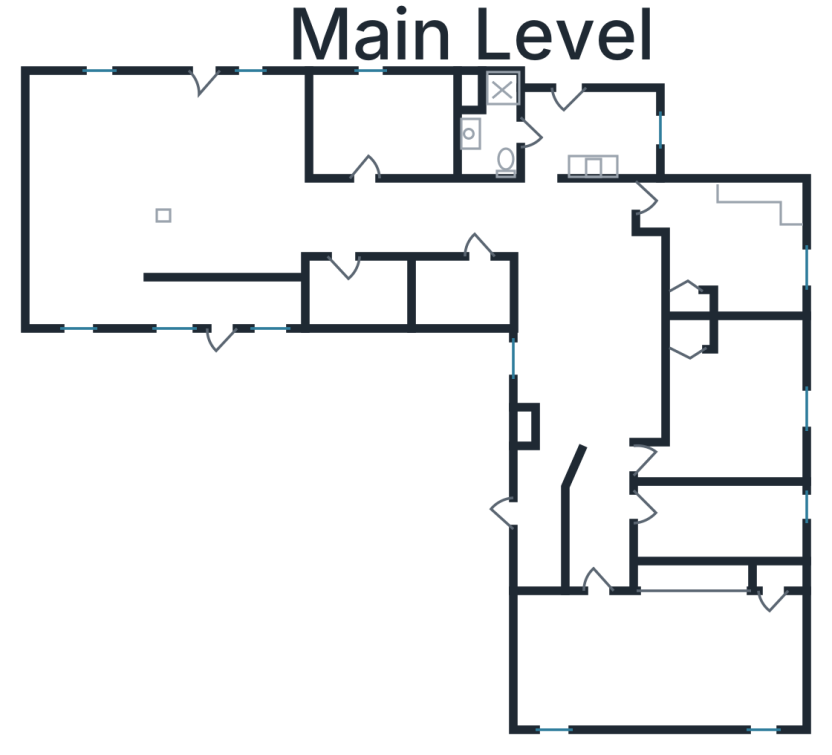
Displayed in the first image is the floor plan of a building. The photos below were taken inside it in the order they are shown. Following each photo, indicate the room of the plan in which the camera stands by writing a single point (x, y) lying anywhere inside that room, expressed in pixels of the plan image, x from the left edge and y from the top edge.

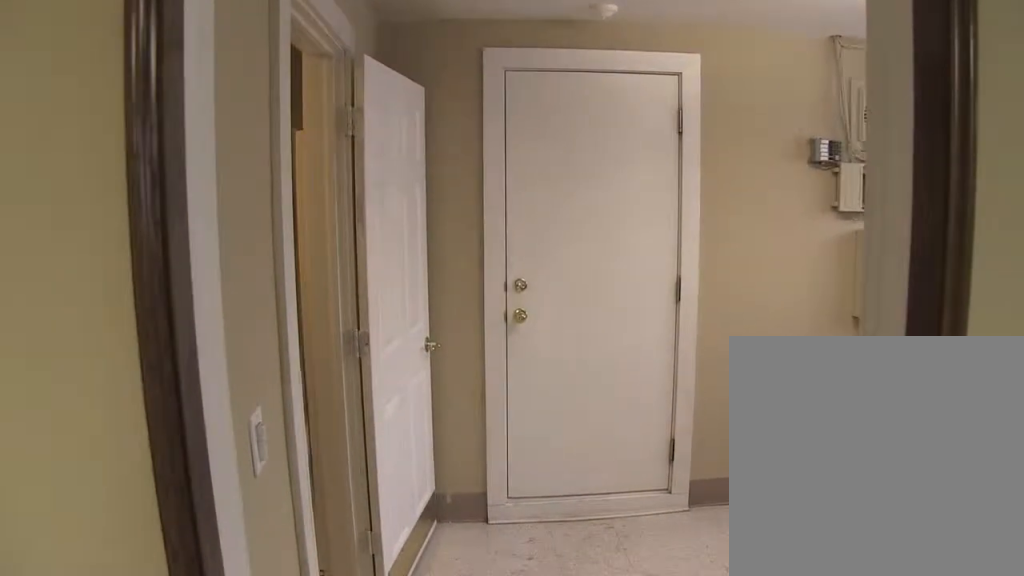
(590, 133)
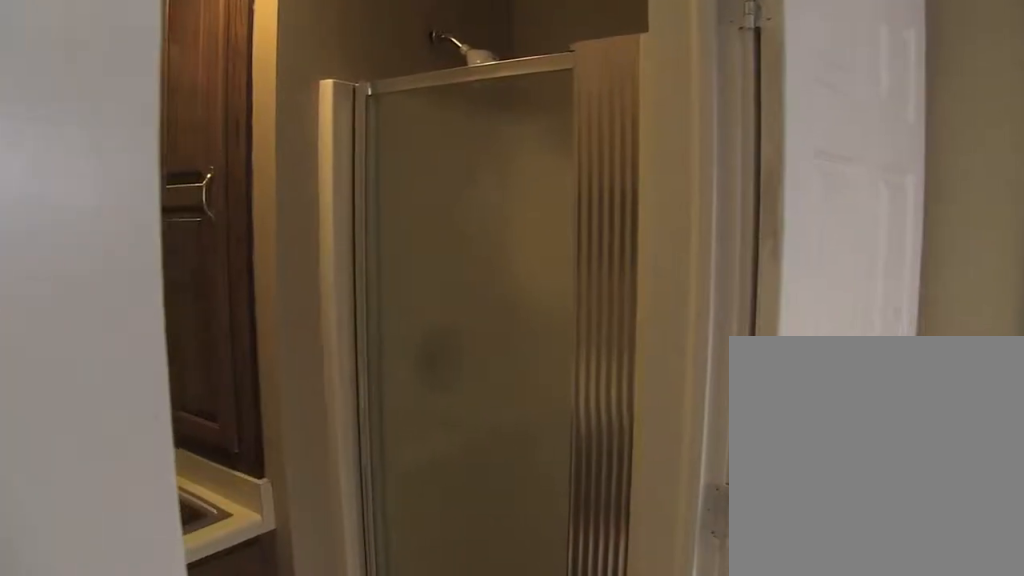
(489, 130)
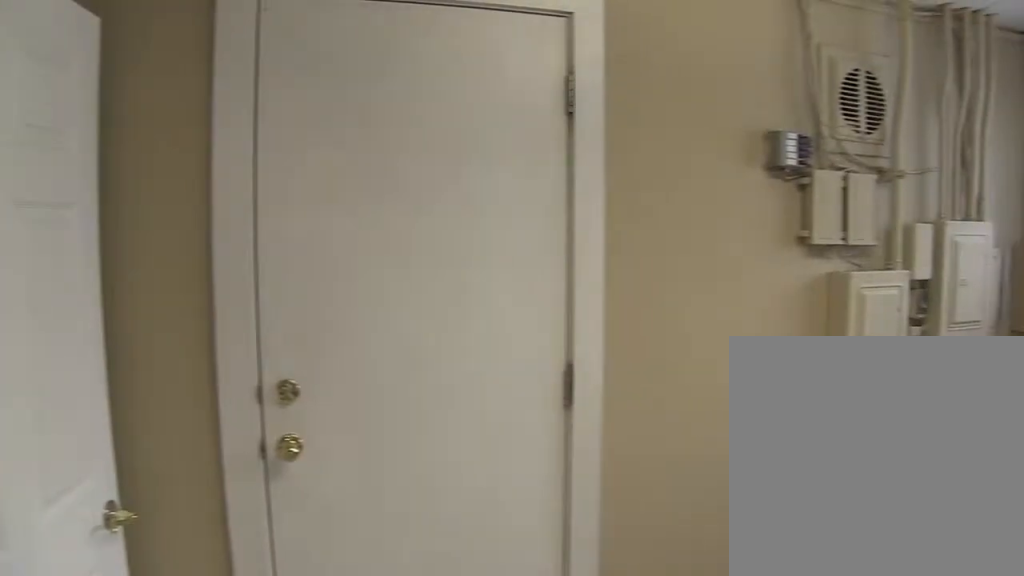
(589, 132)
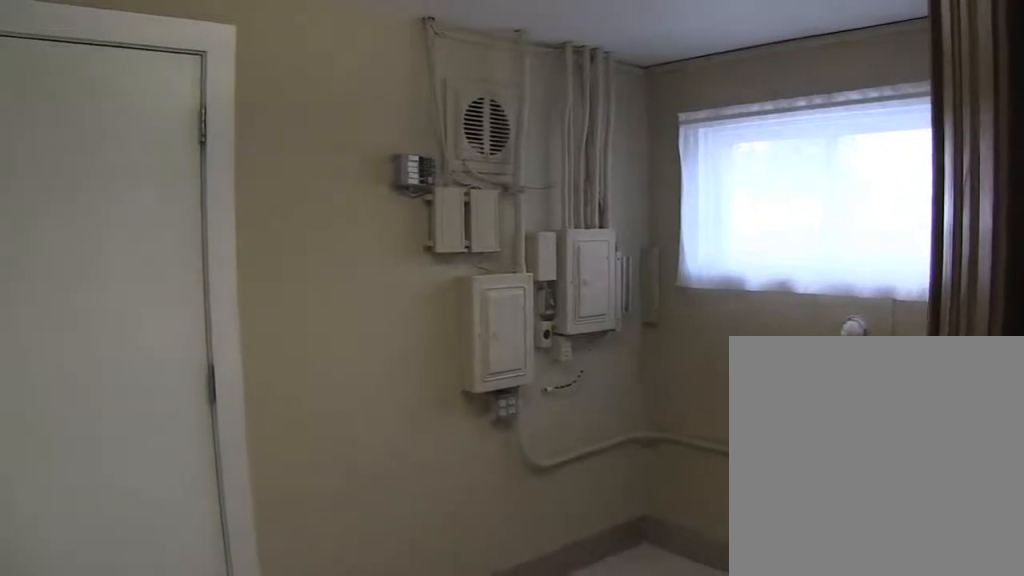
(589, 132)
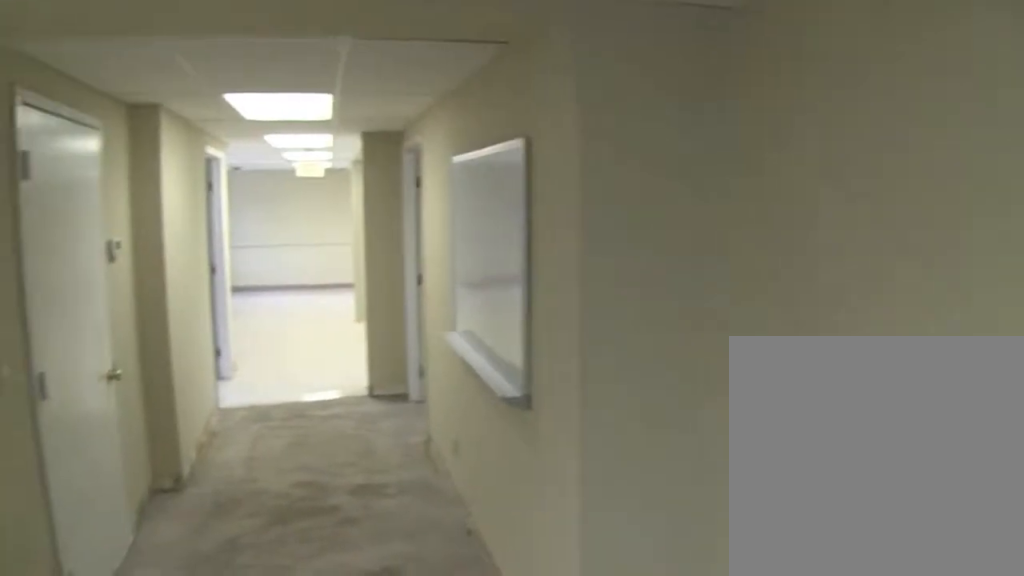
(410, 216)
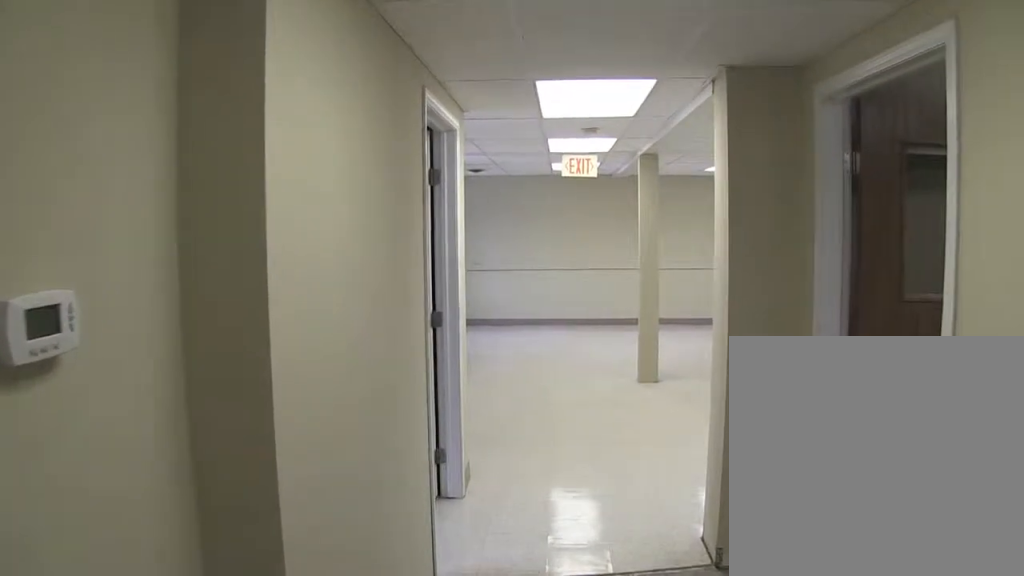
(410, 216)
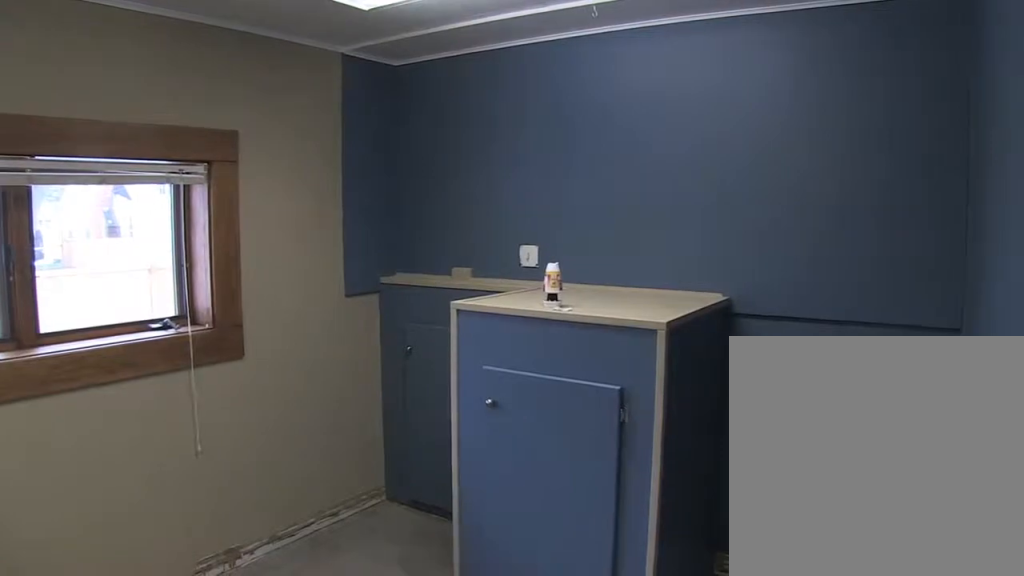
(384, 124)
